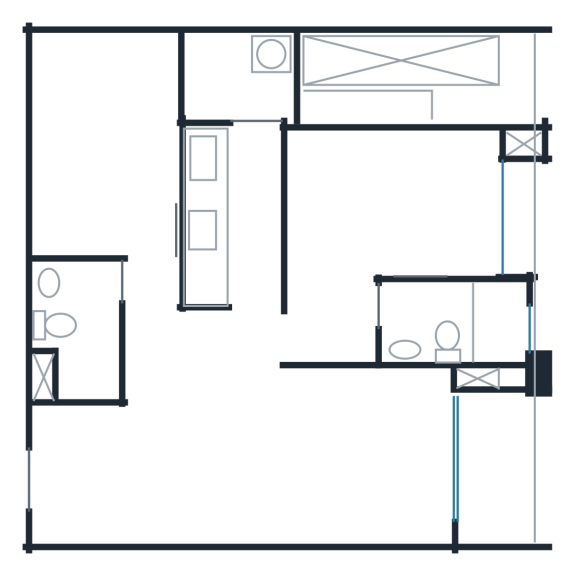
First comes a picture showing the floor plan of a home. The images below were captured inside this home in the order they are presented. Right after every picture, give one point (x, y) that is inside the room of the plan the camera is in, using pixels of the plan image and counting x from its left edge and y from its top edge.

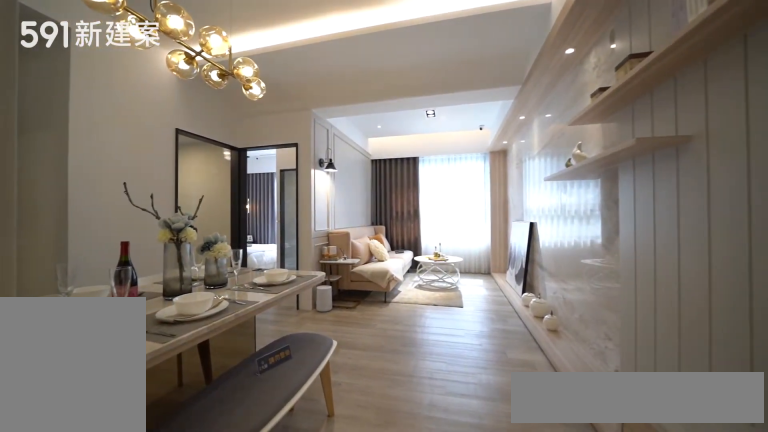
(202, 425)
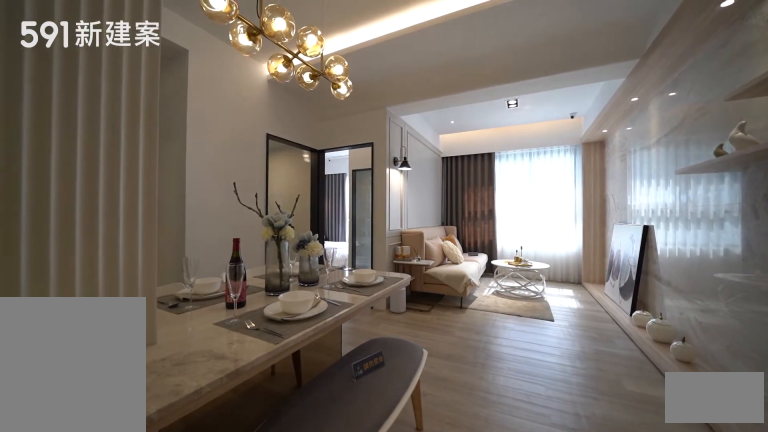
(202, 425)
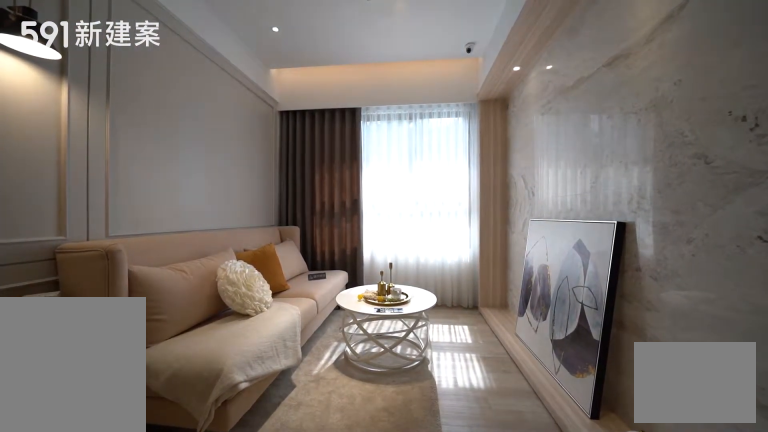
(370, 454)
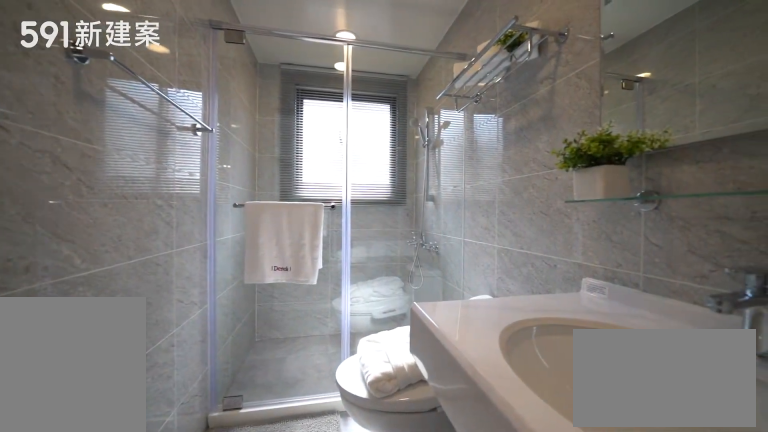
(460, 324)
